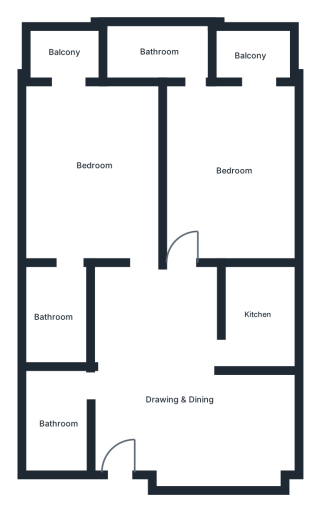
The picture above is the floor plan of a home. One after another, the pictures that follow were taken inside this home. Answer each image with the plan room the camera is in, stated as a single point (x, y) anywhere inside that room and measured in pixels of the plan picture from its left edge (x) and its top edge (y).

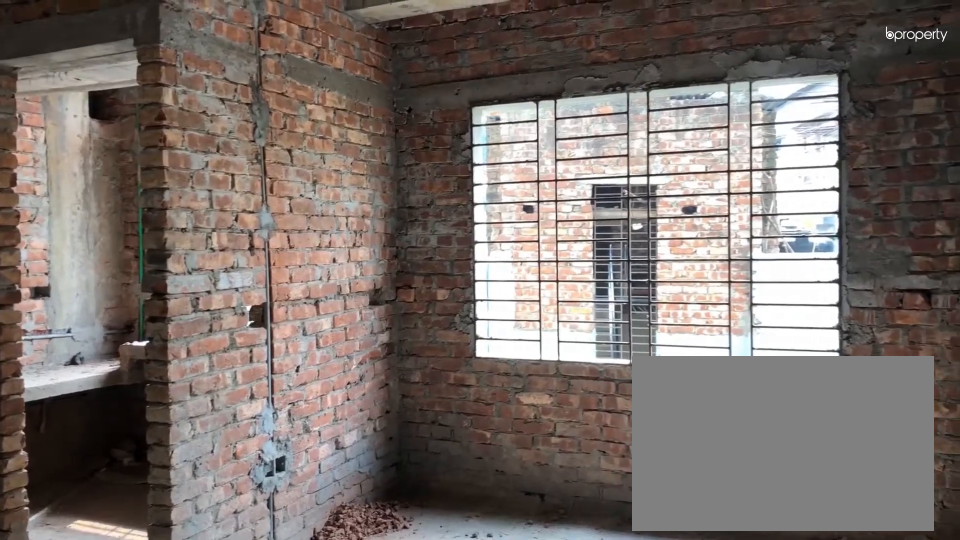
(181, 394)
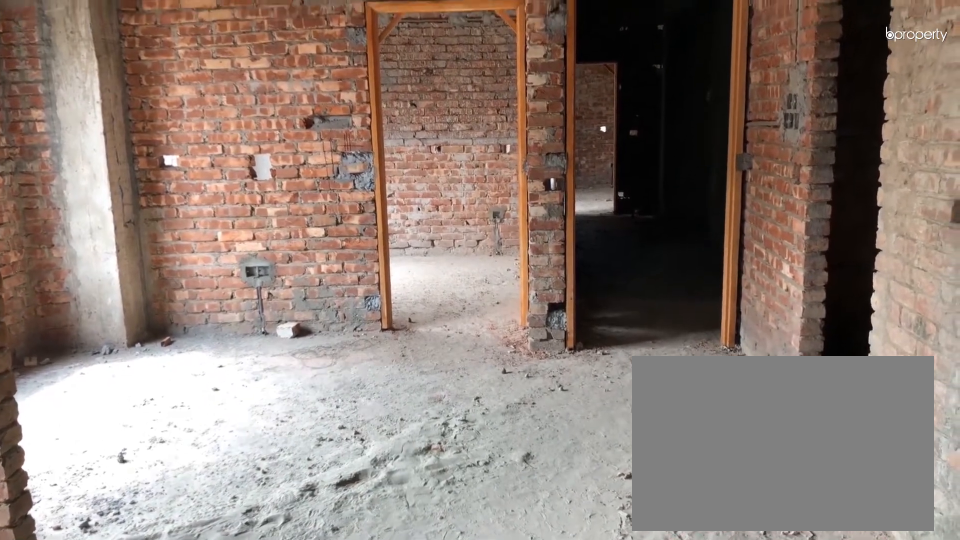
(179, 397)
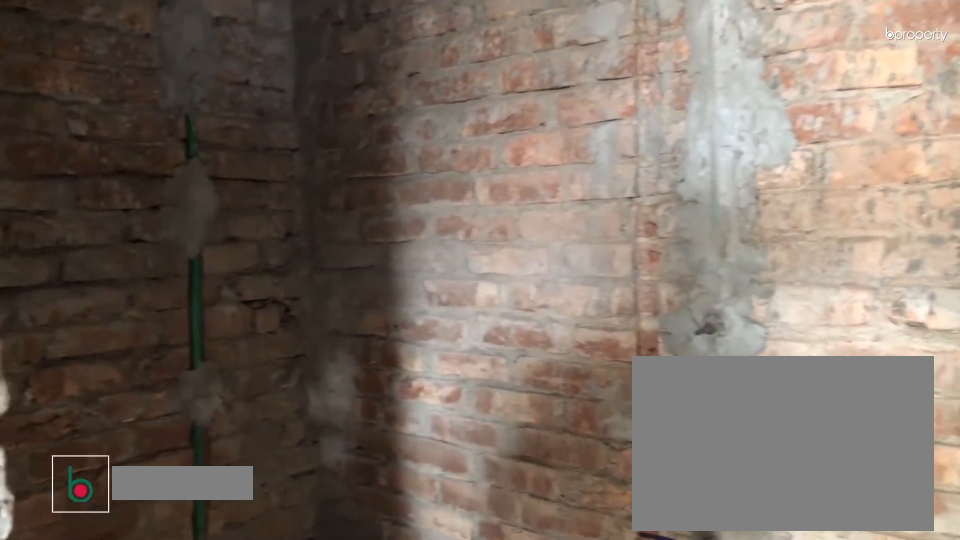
(57, 420)
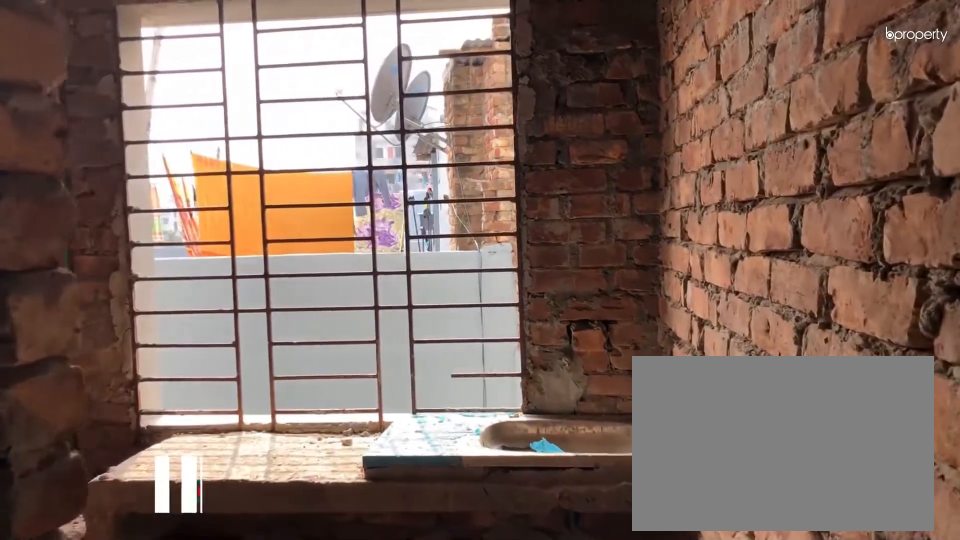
(254, 317)
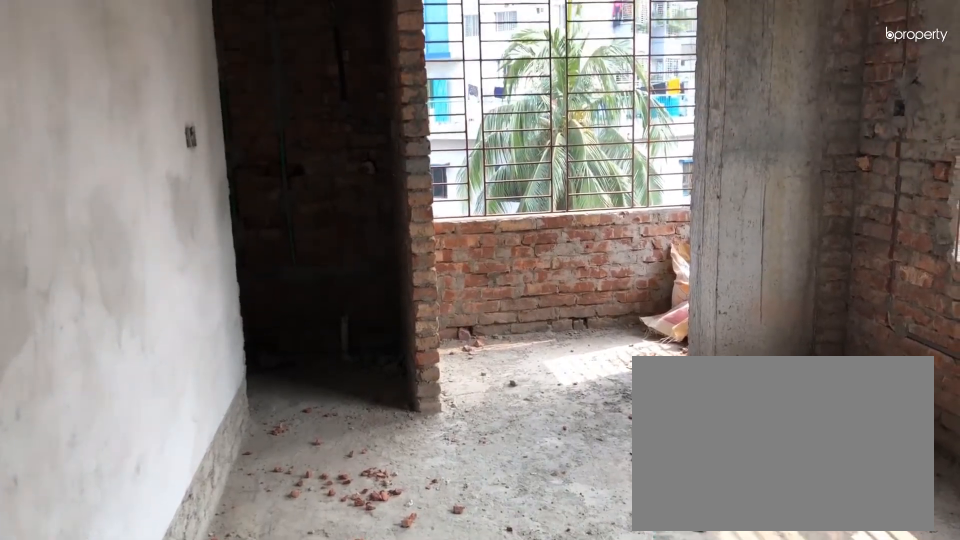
(229, 173)
